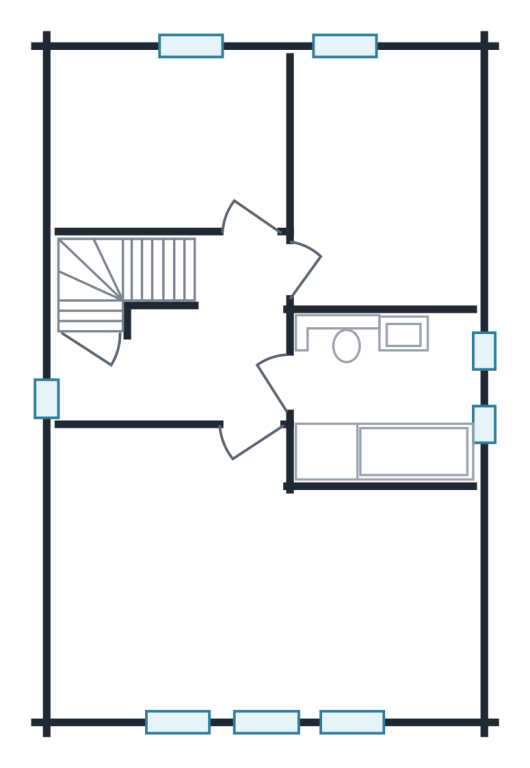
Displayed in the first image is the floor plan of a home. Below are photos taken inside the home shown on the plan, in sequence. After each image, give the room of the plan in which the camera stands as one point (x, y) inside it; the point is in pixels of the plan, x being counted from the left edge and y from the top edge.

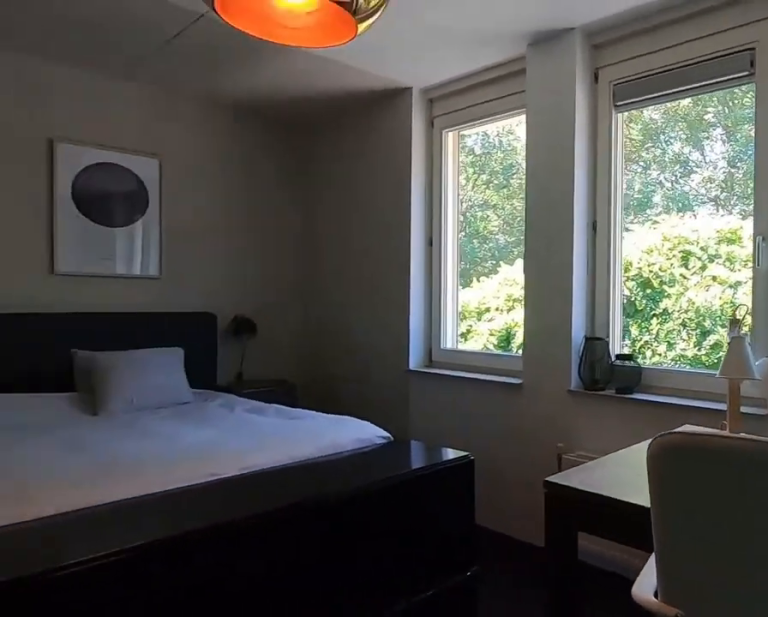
(252, 583)
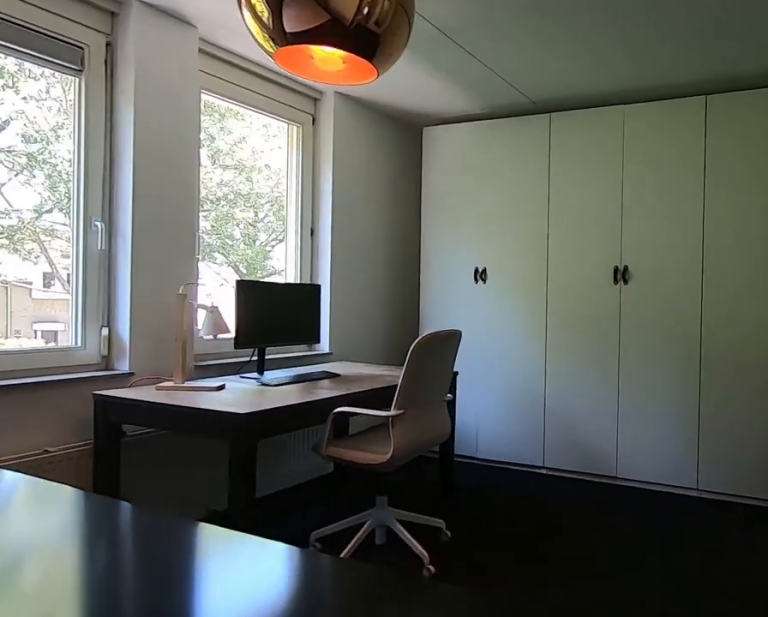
(252, 583)
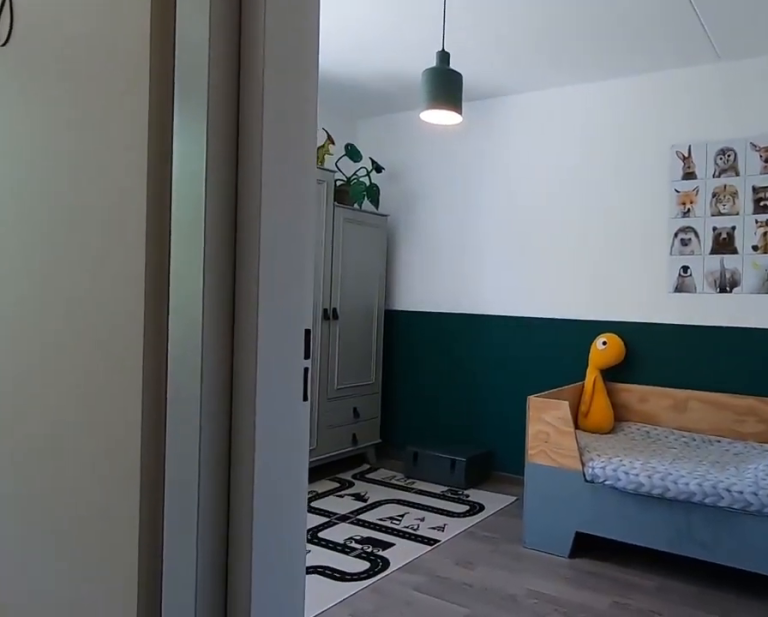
(191, 347)
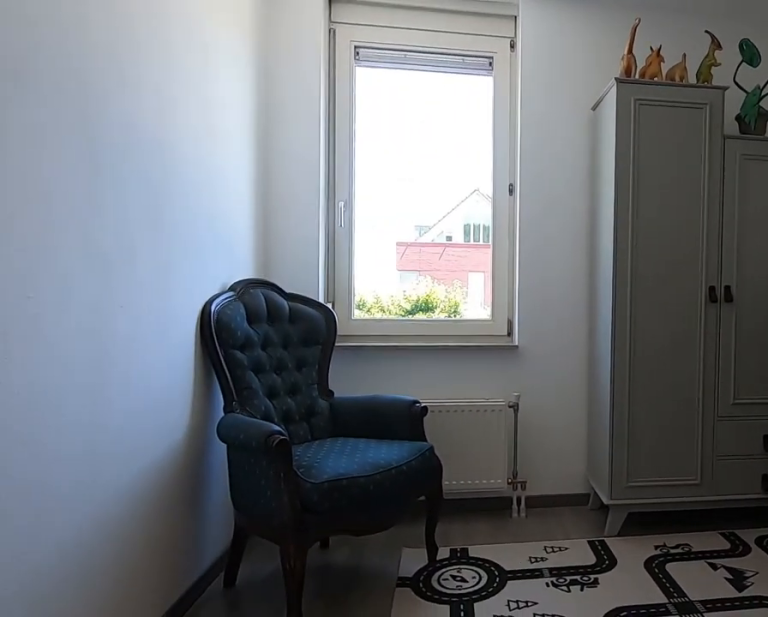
(382, 180)
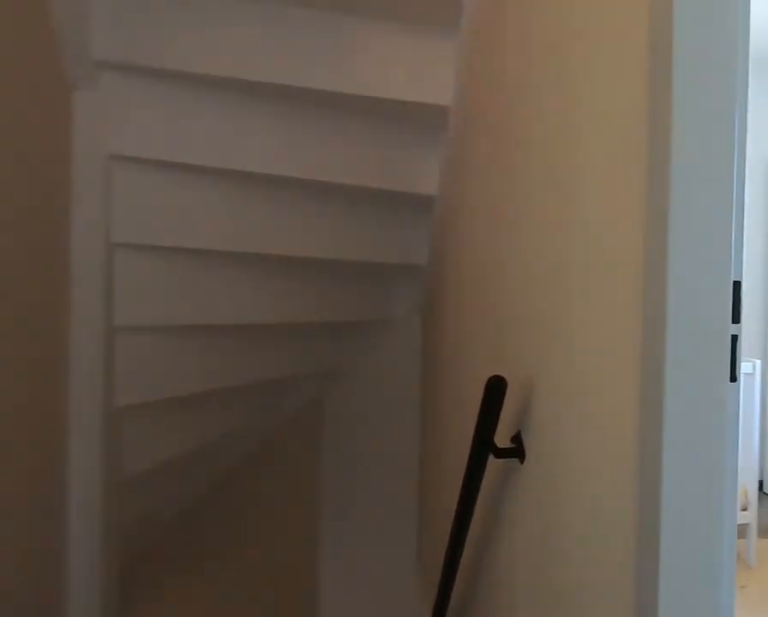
(191, 347)
